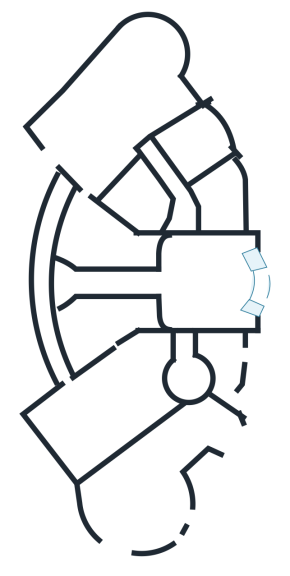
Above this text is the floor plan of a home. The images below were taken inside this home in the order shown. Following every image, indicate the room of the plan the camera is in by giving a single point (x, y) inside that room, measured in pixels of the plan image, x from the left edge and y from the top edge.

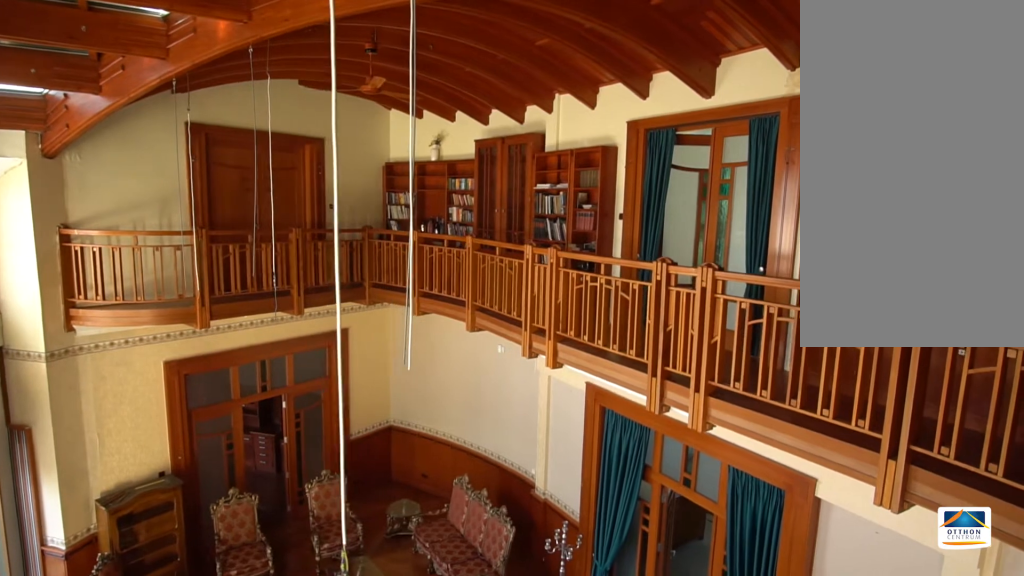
(131, 285)
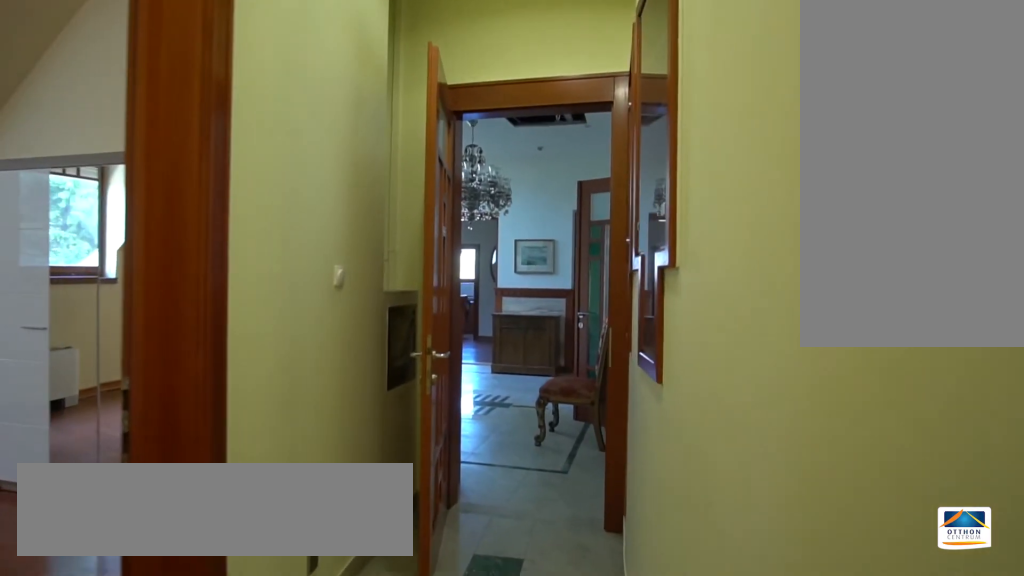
(183, 216)
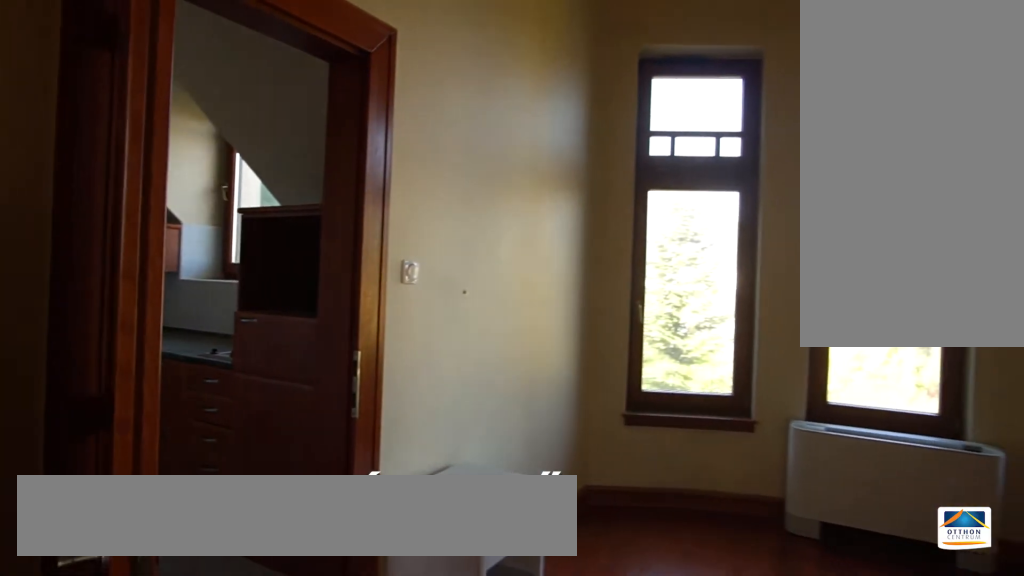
(226, 386)
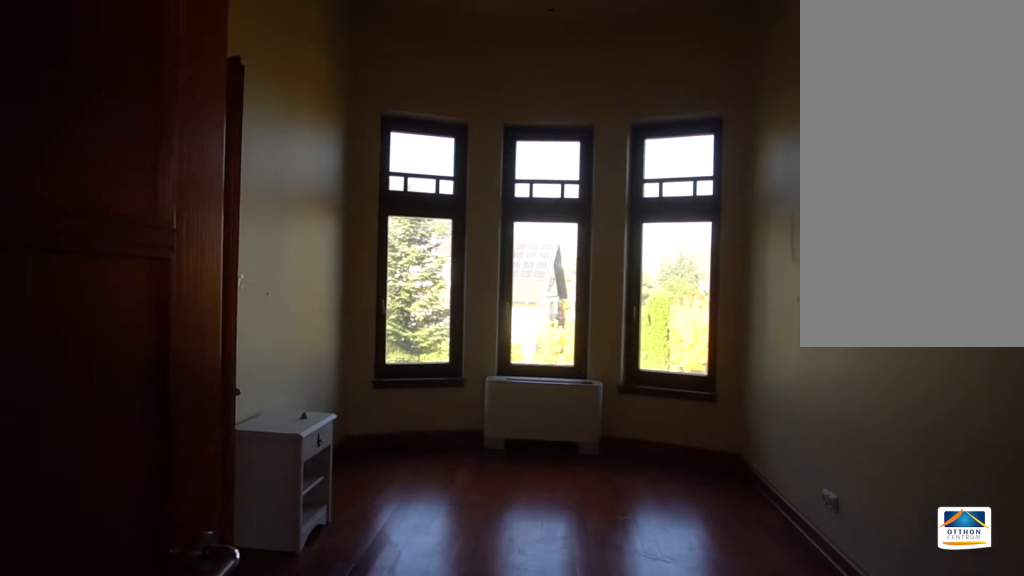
(225, 386)
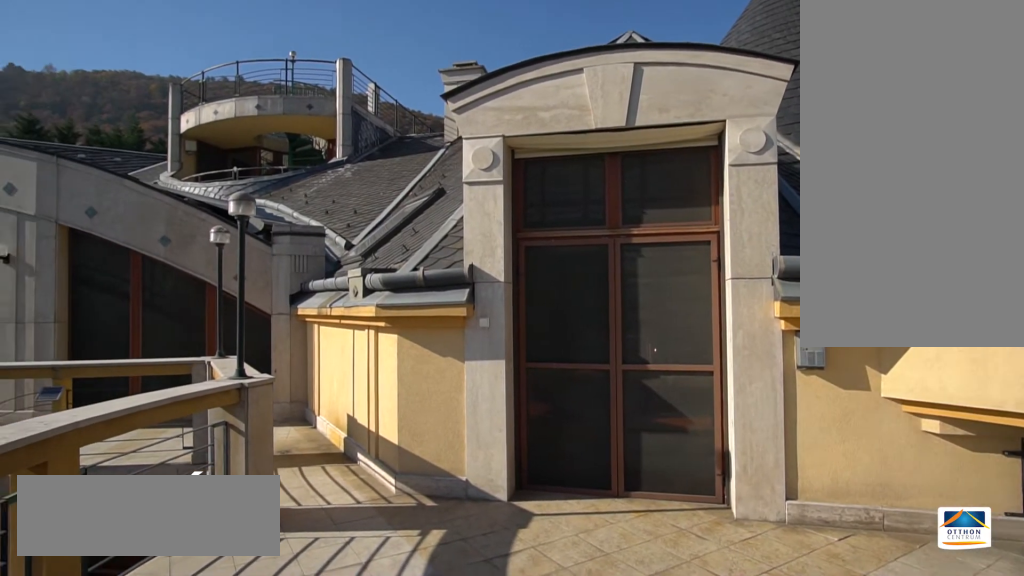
(110, 527)
